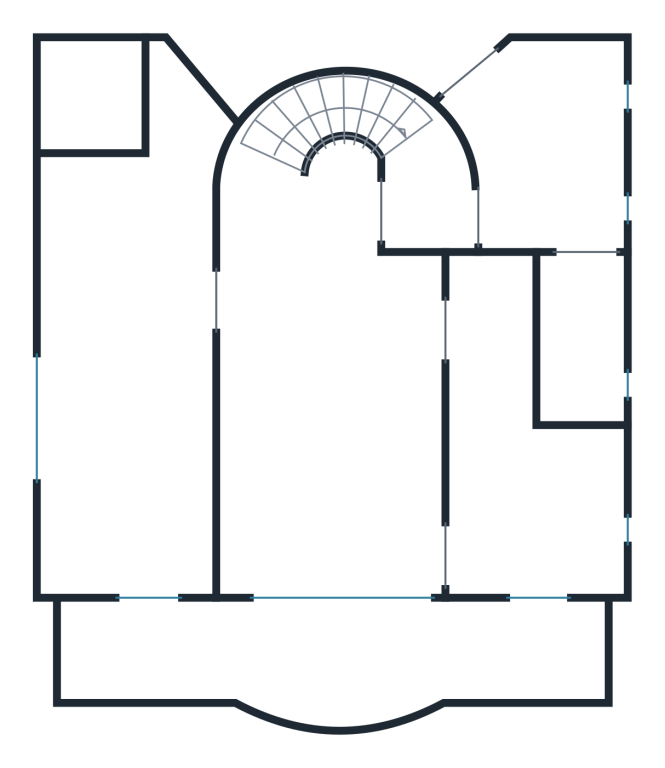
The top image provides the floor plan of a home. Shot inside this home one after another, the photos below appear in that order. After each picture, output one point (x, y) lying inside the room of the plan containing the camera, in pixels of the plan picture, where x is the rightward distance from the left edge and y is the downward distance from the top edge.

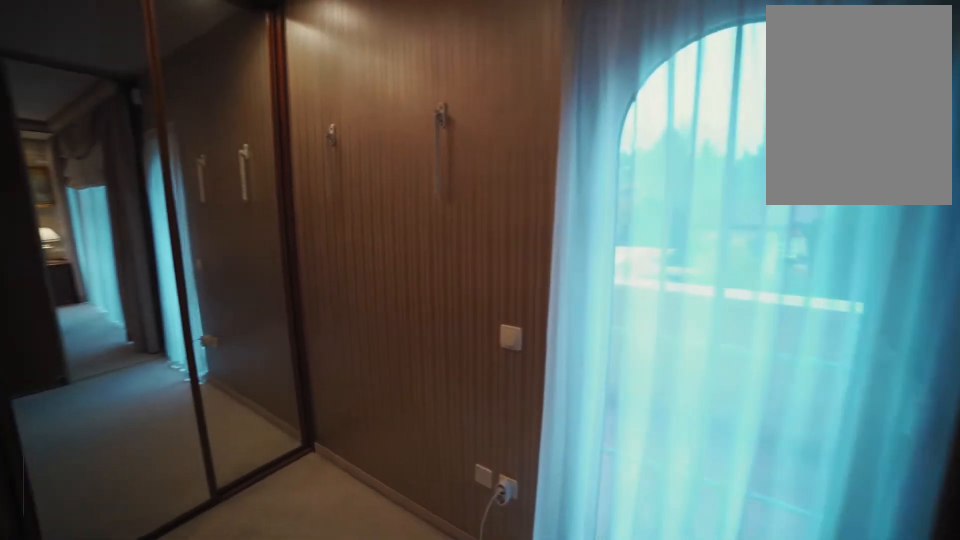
(487, 491)
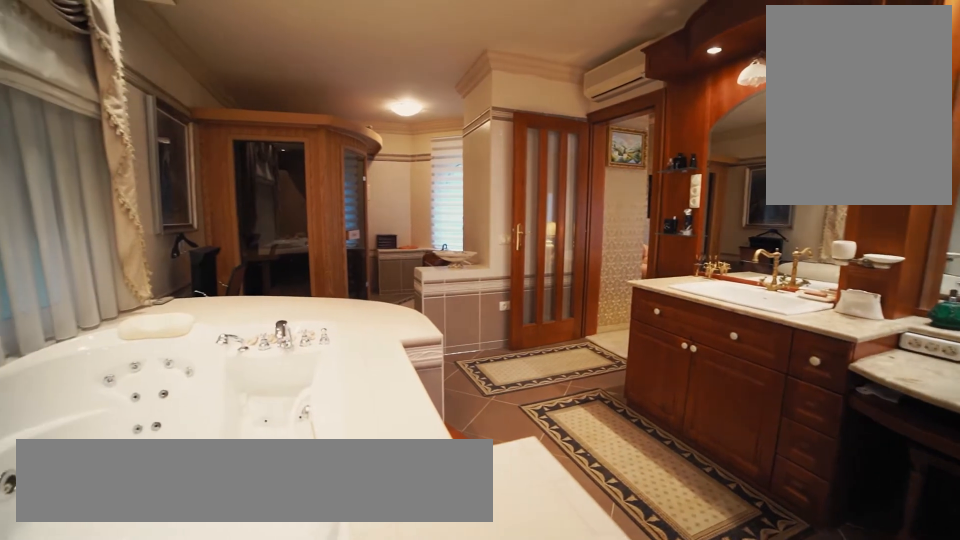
(114, 529)
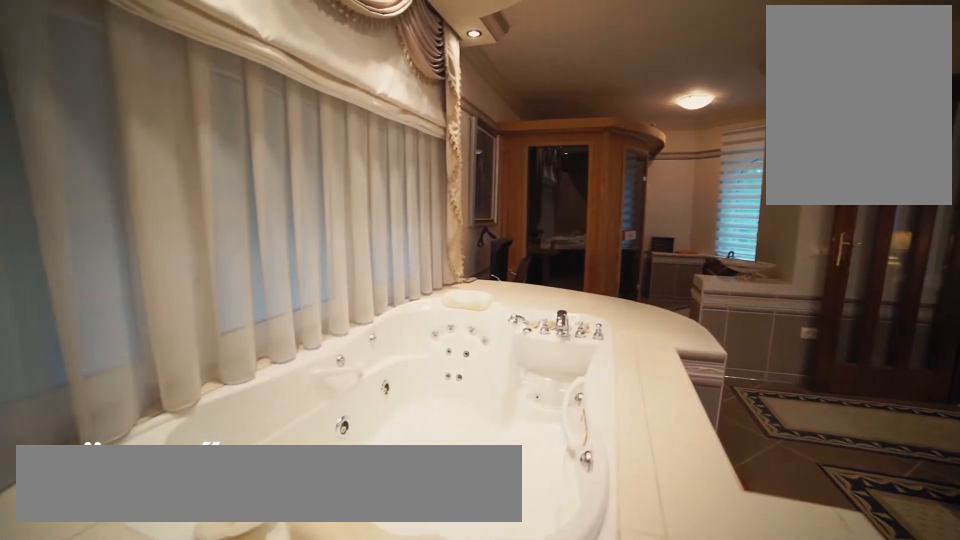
(114, 530)
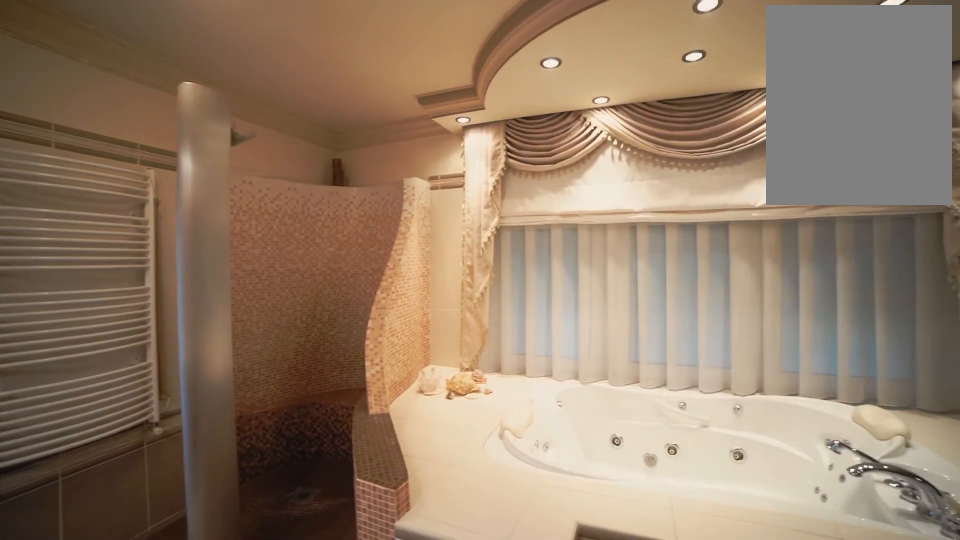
(168, 366)
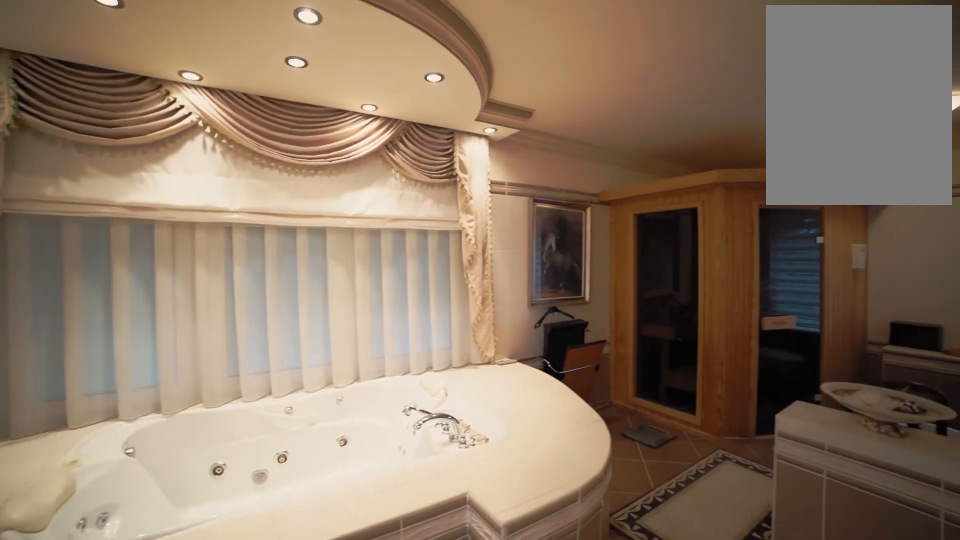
(168, 366)
